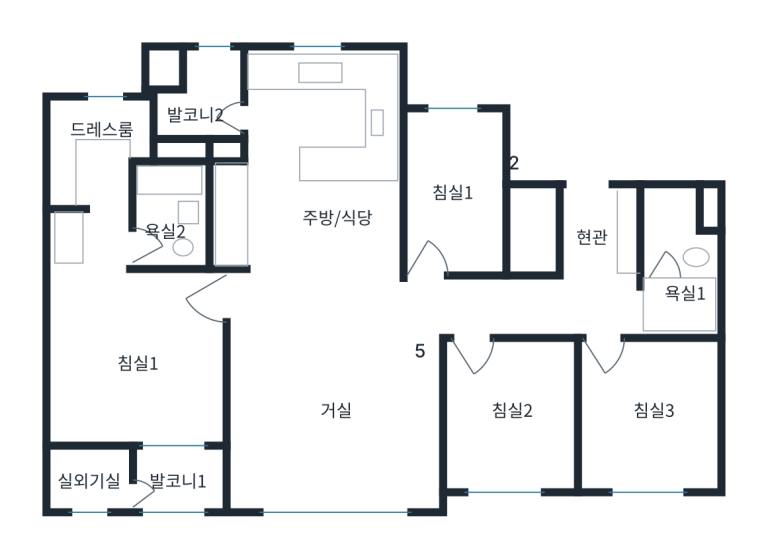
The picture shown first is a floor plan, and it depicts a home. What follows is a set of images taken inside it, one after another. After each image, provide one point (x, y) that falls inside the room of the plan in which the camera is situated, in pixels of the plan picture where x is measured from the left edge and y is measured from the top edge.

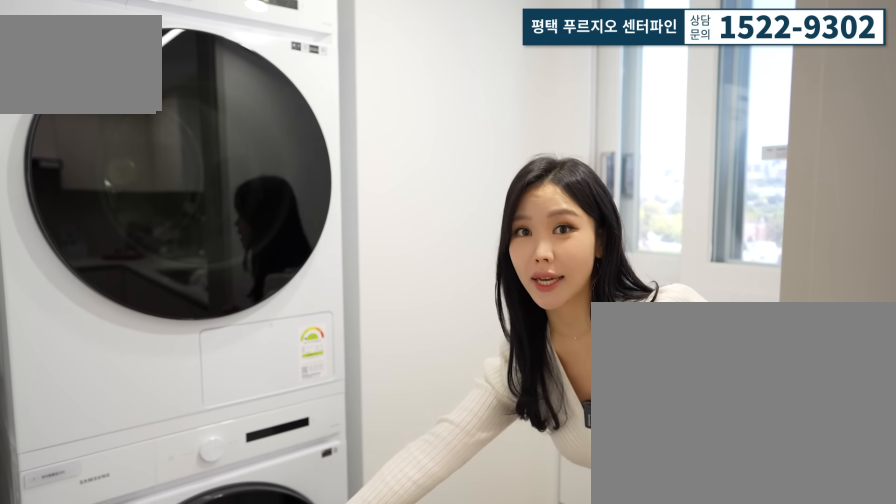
(191, 94)
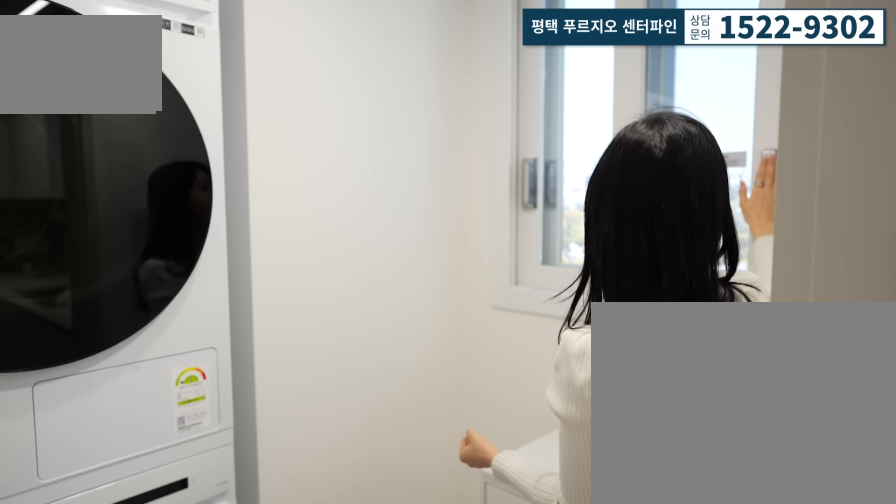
(169, 98)
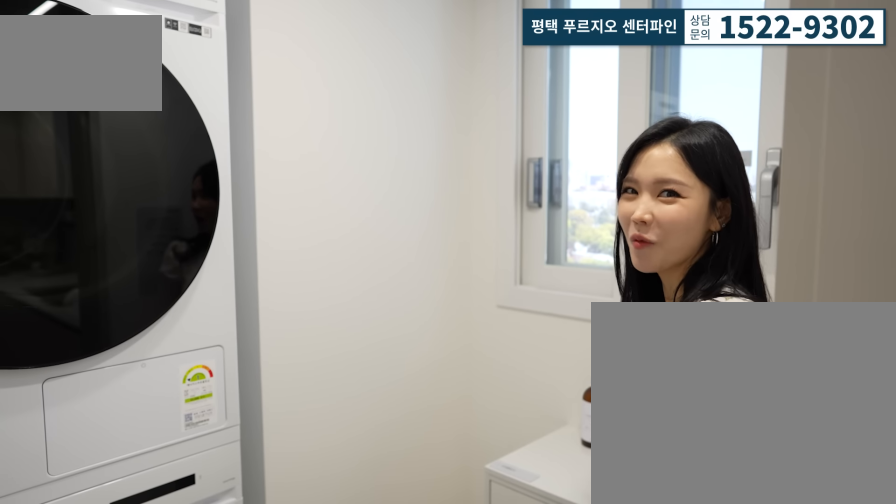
(191, 94)
